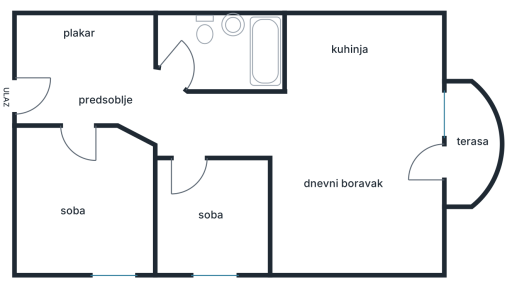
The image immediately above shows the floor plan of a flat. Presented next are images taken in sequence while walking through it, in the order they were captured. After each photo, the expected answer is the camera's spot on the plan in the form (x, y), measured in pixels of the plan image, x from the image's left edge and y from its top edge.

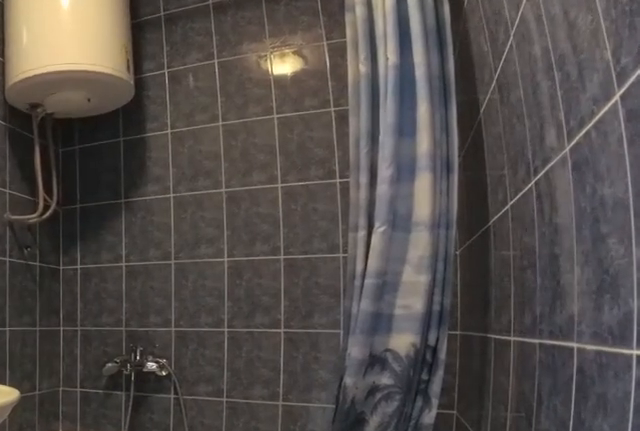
(169, 79)
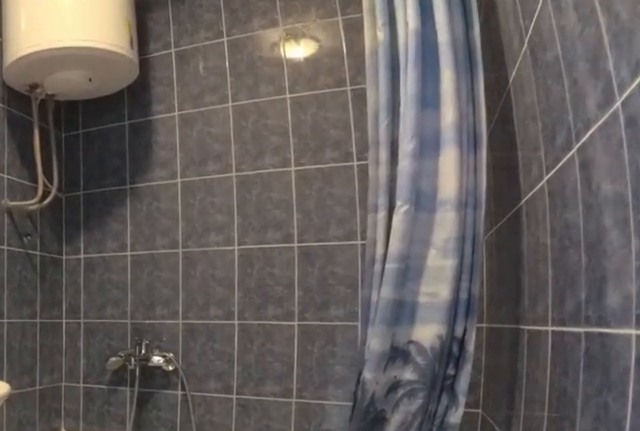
(175, 71)
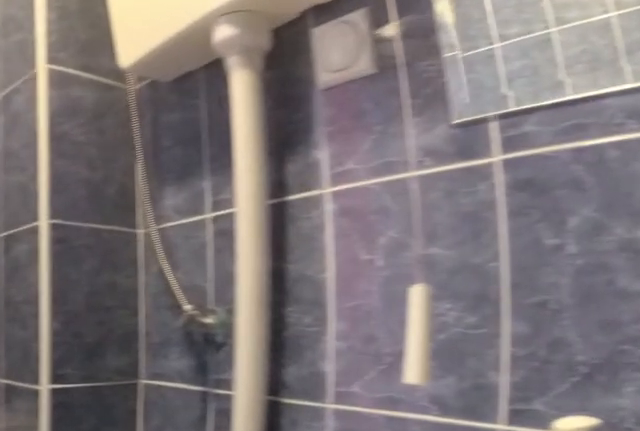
(237, 65)
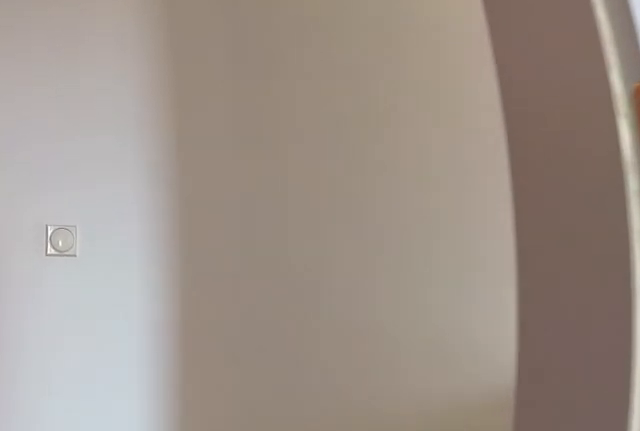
(184, 176)
